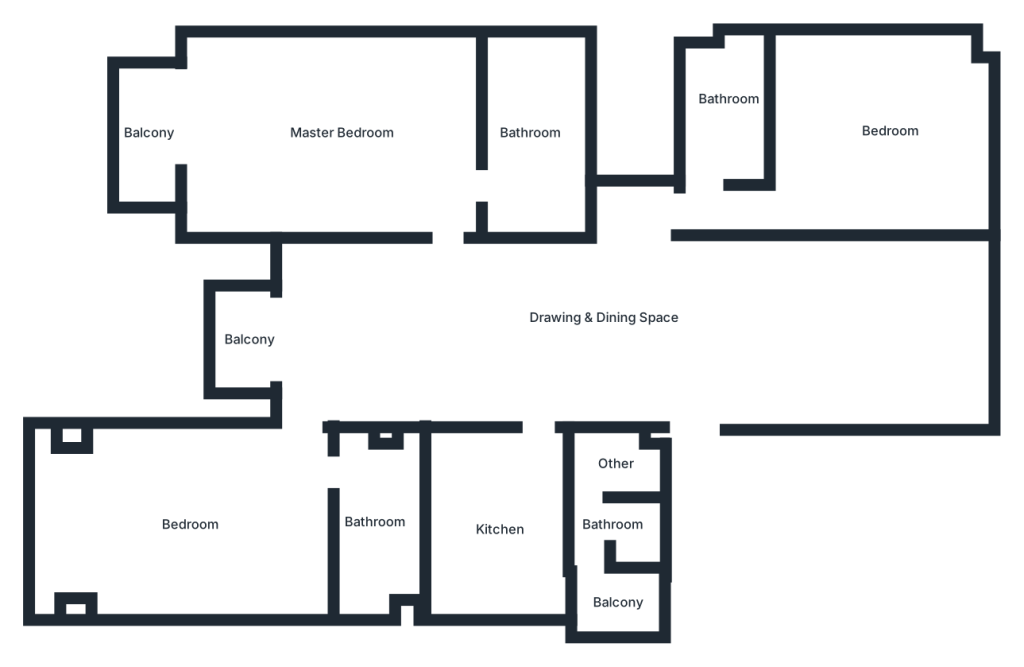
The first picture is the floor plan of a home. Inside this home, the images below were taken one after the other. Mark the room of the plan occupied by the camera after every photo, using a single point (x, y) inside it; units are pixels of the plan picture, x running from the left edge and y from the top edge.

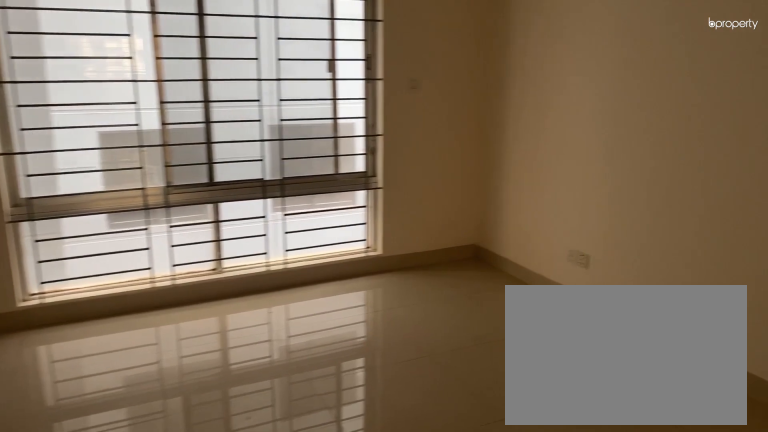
(673, 318)
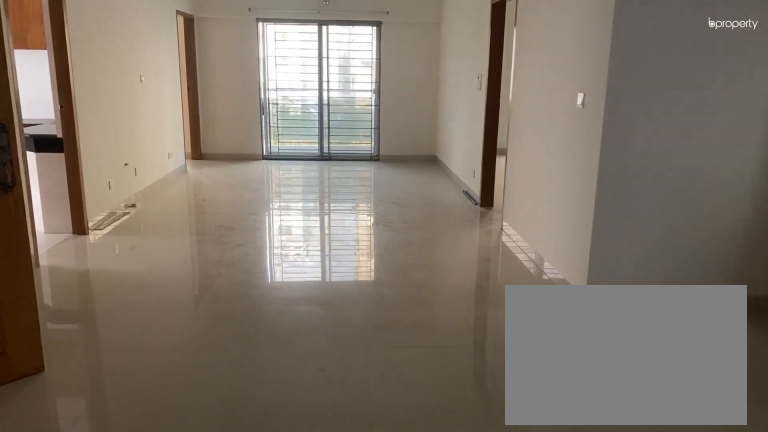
(673, 318)
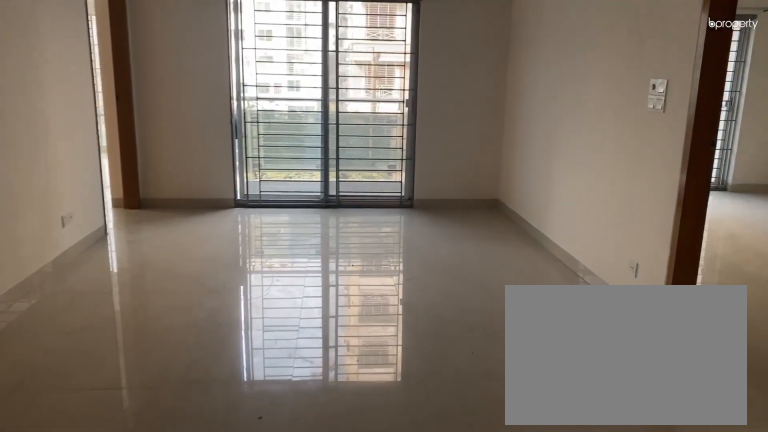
(381, 322)
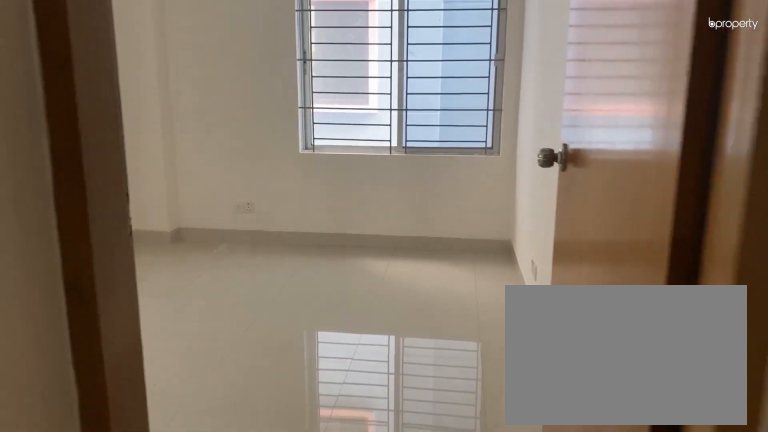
(738, 210)
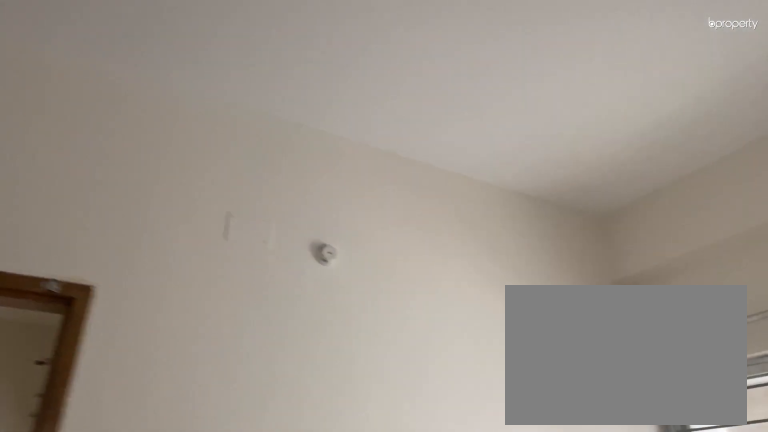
(850, 132)
